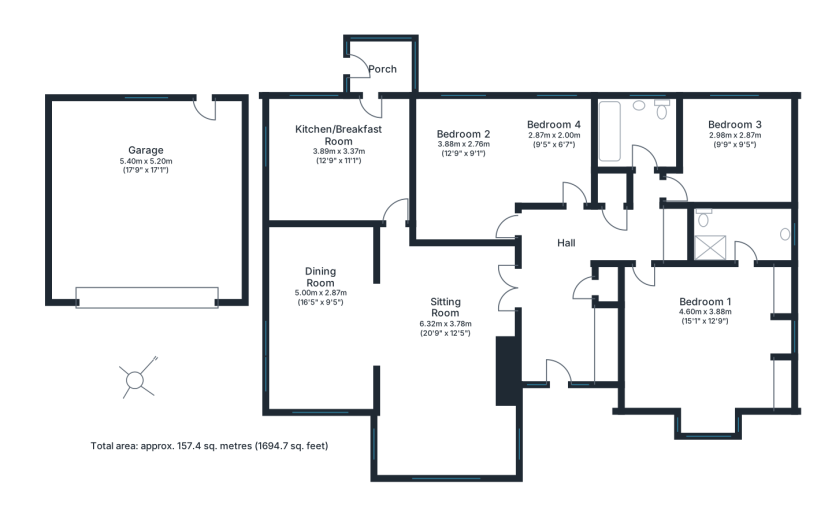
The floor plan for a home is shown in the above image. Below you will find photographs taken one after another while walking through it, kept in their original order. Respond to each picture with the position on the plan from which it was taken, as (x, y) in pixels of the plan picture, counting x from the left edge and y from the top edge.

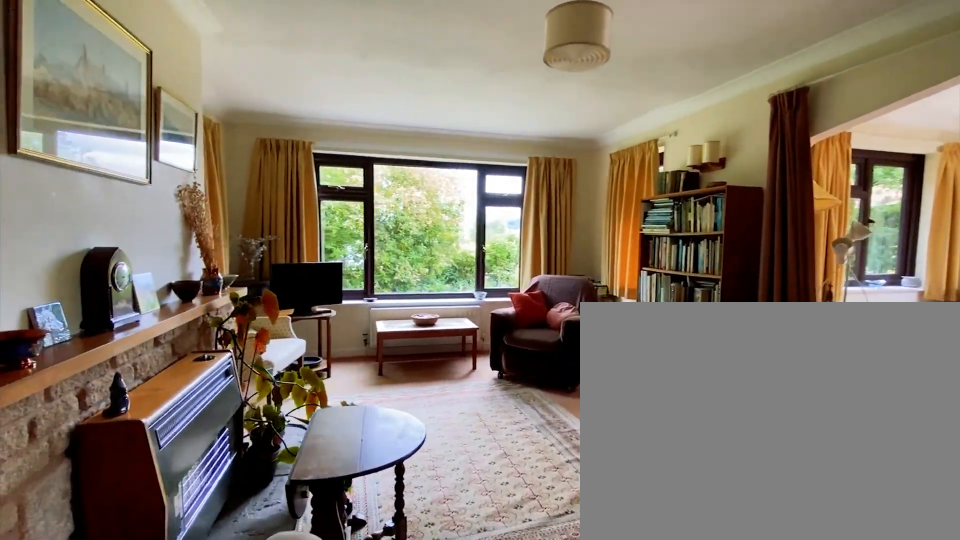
(461, 290)
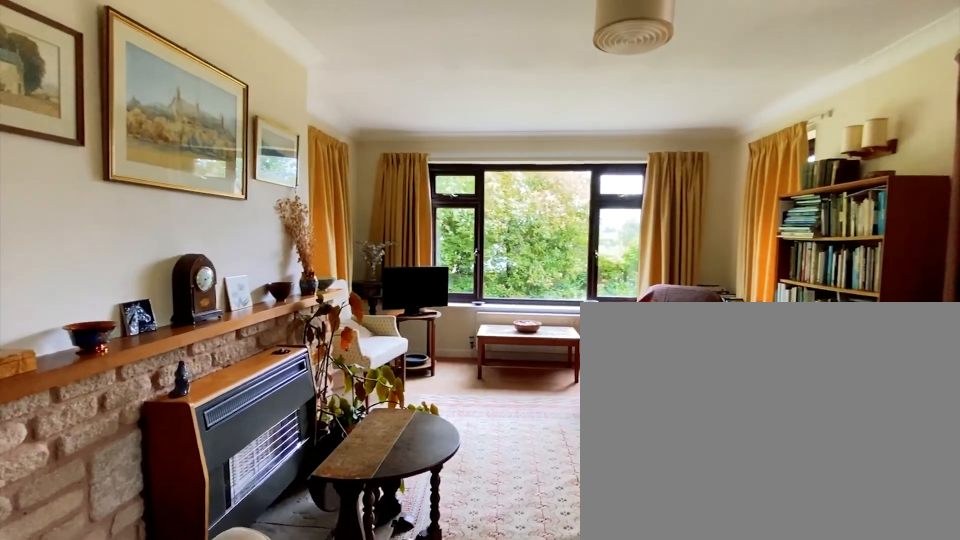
(445, 291)
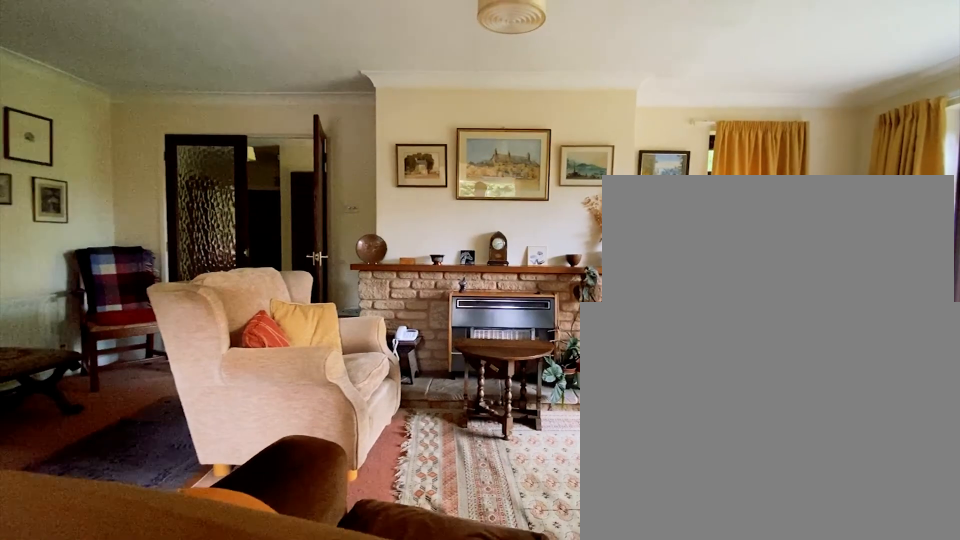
(391, 316)
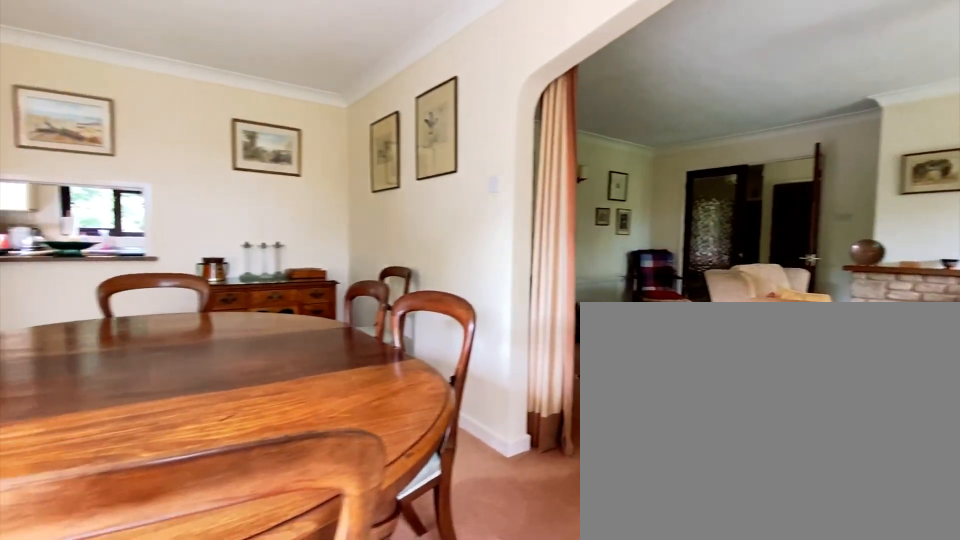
(354, 330)
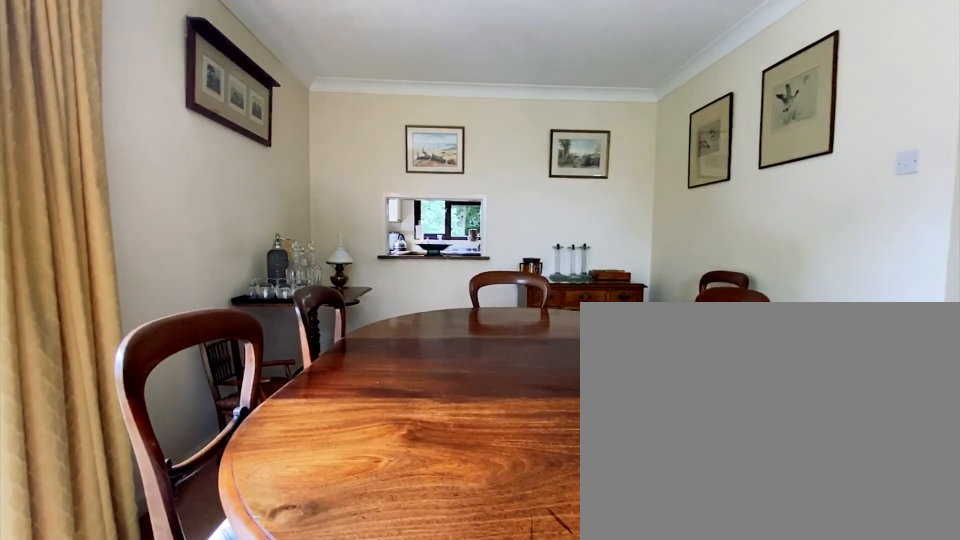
(333, 336)
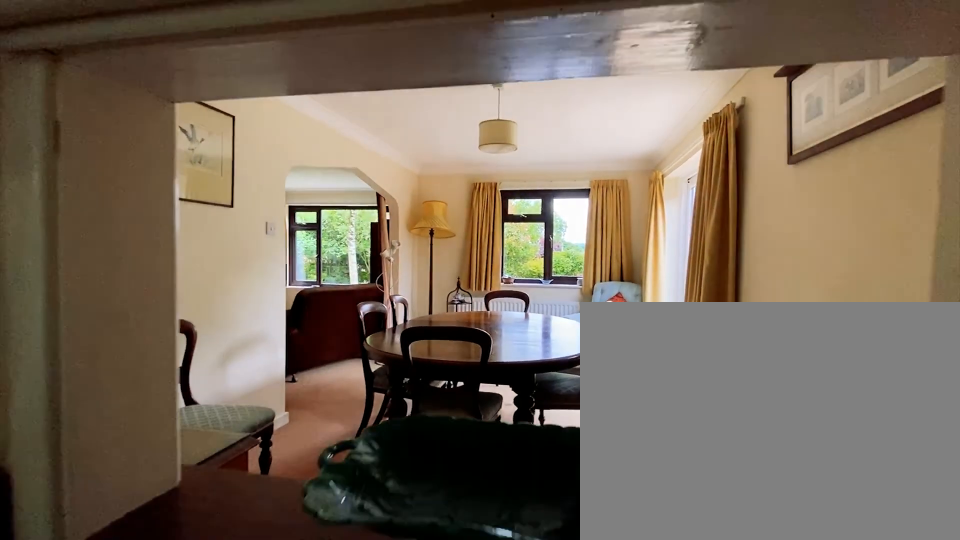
(294, 222)
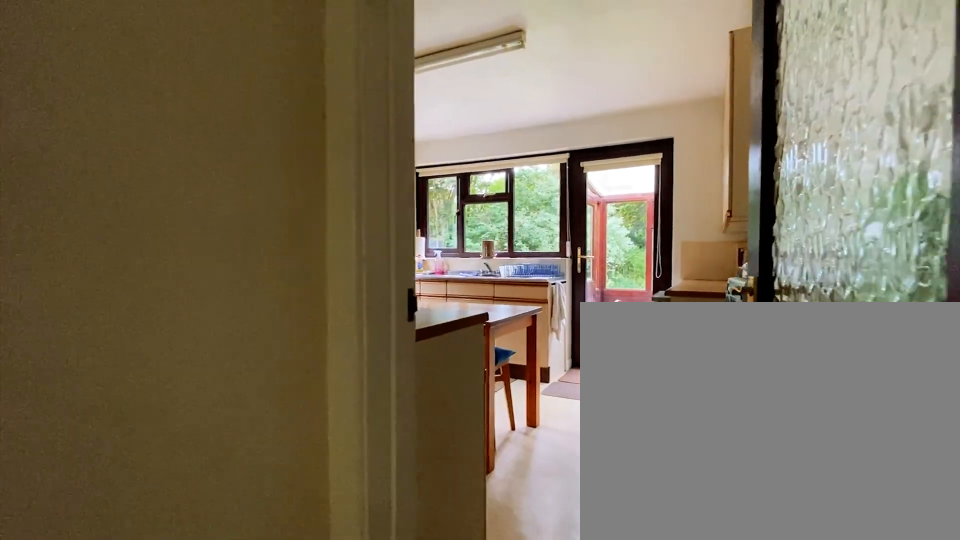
(393, 252)
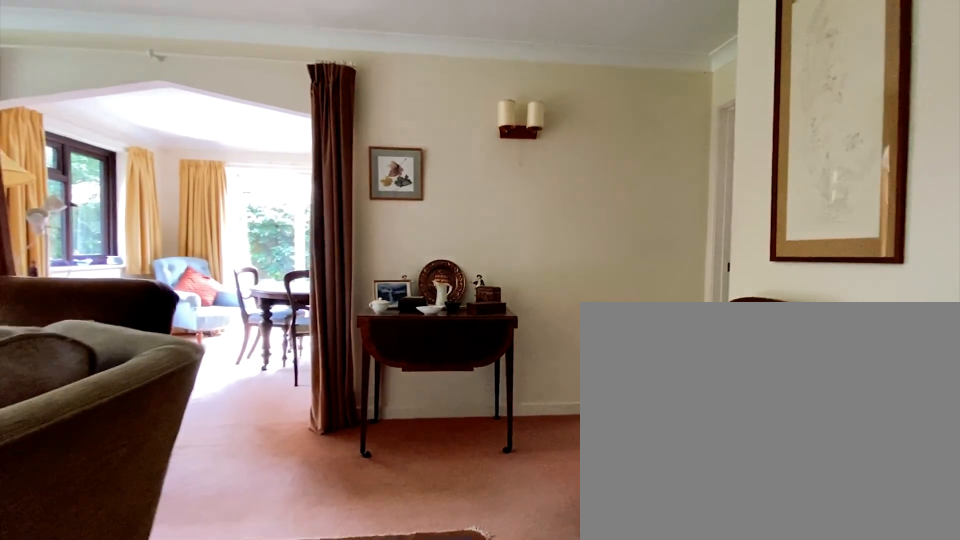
(454, 290)
